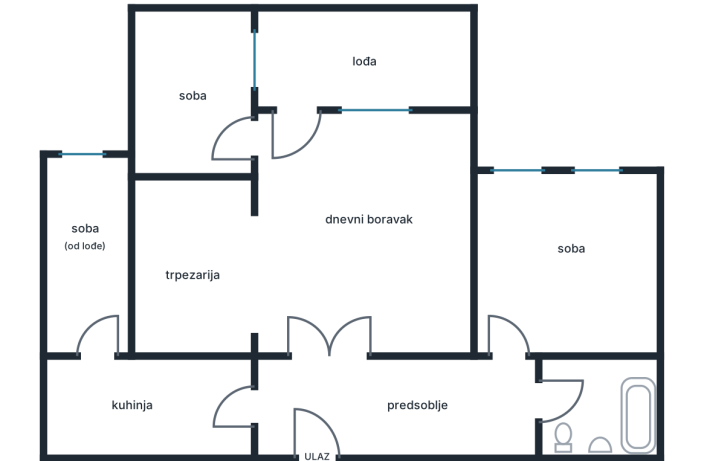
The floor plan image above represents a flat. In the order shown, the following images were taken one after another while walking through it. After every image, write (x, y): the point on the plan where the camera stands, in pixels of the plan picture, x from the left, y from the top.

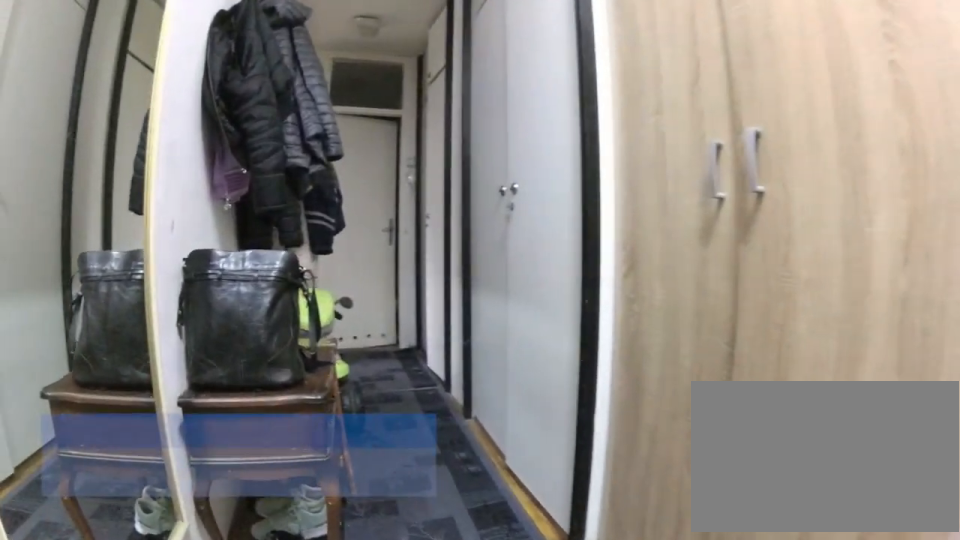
(295, 419)
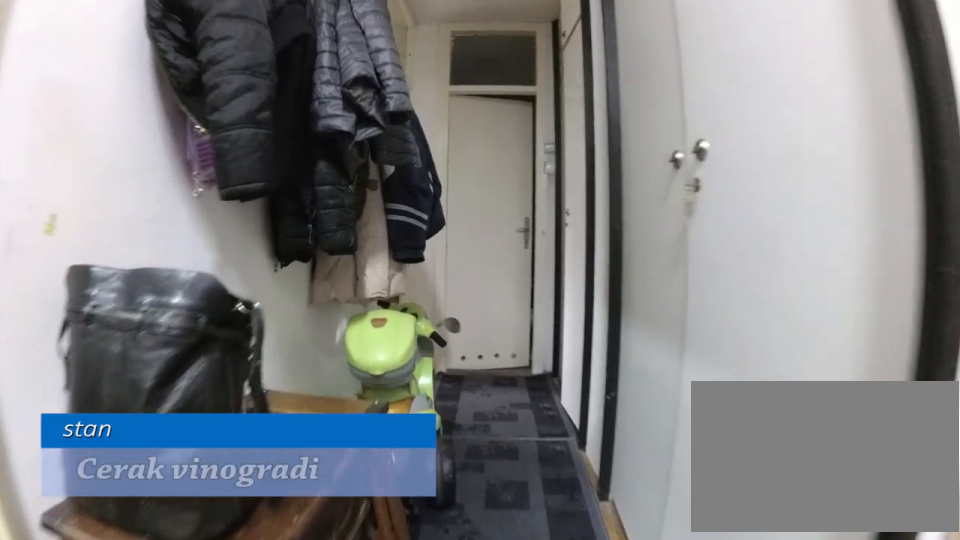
(336, 421)
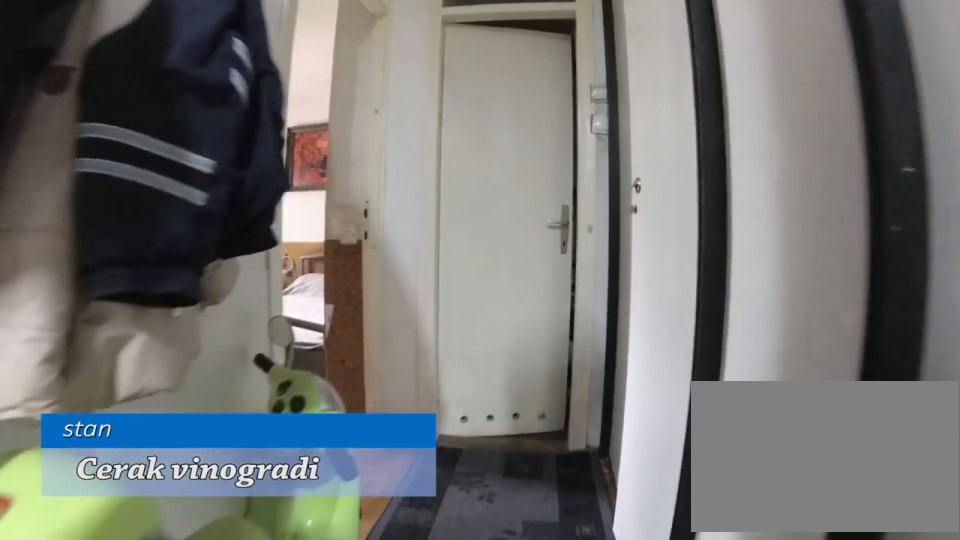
(398, 423)
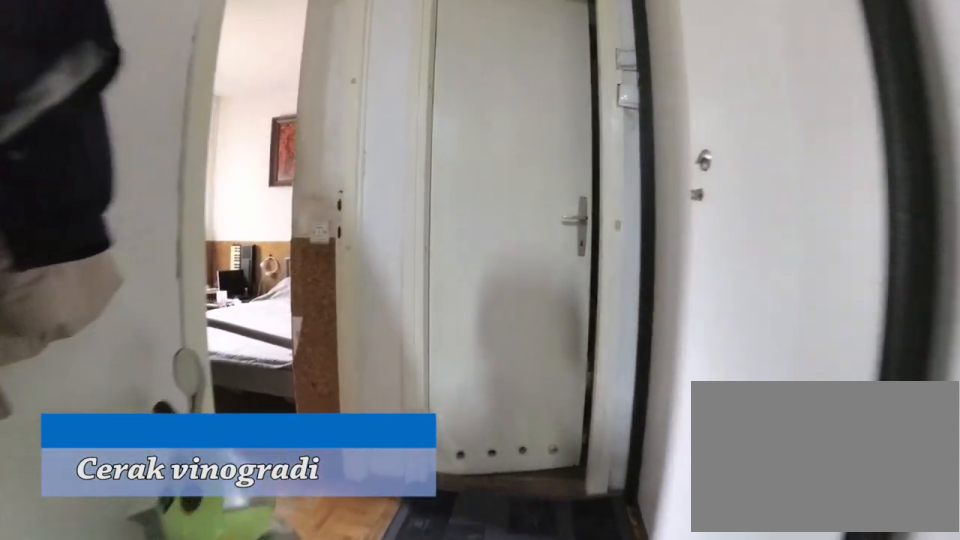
(419, 423)
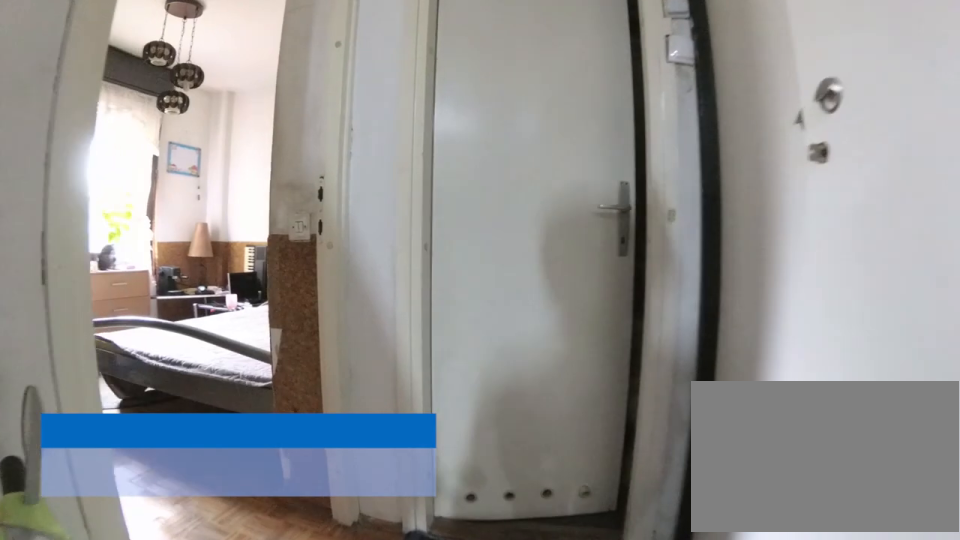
(439, 421)
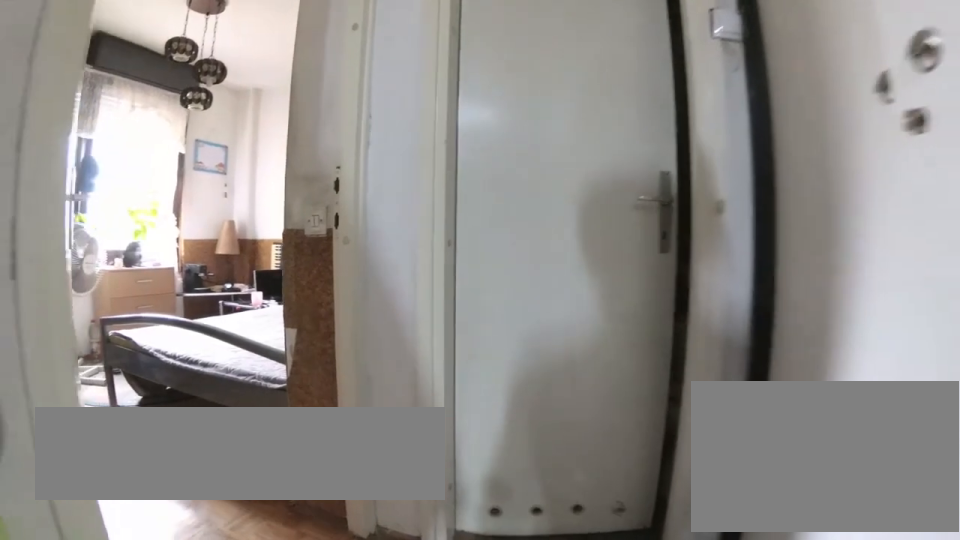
(449, 420)
